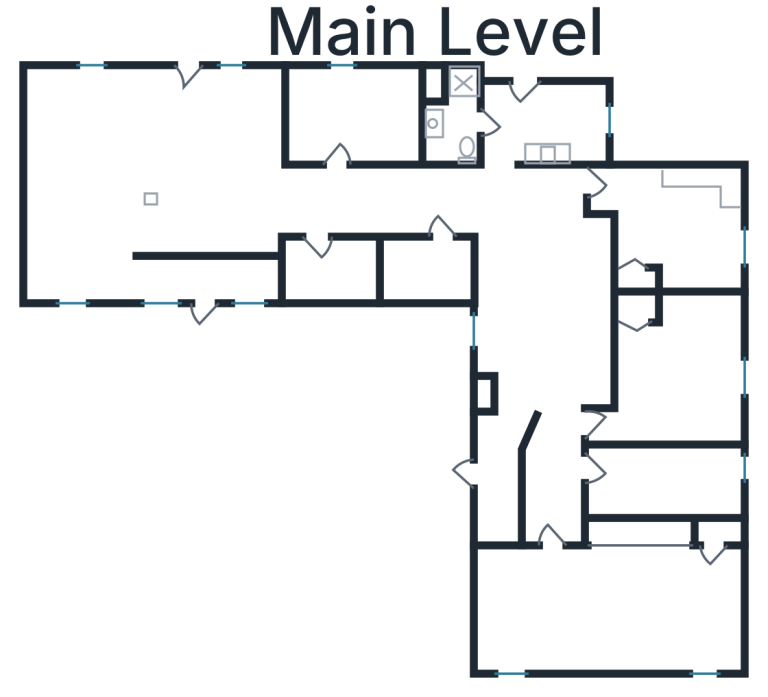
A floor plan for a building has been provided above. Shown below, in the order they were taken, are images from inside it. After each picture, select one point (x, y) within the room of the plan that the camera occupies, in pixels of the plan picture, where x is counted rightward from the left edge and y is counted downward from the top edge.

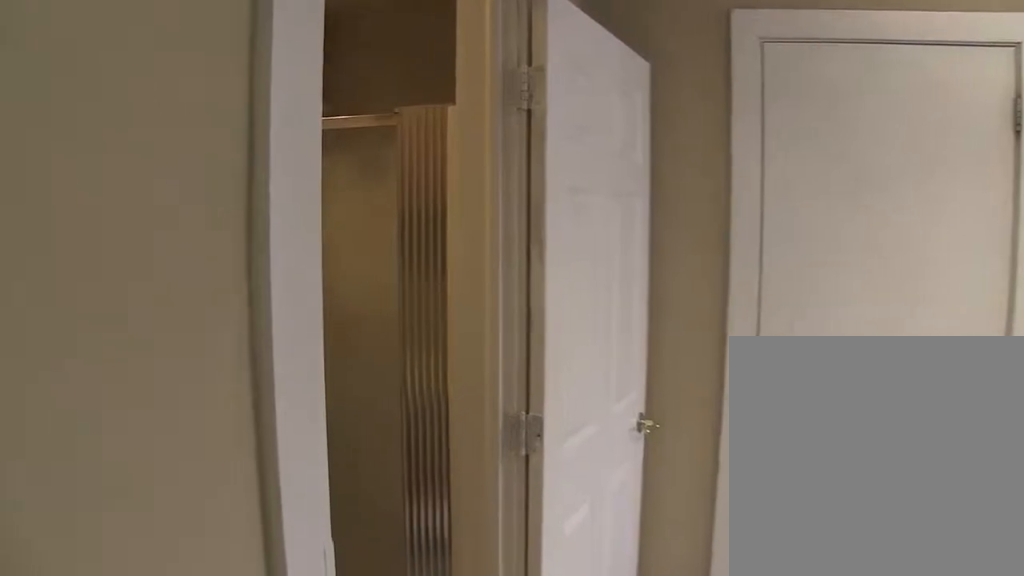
(545, 122)
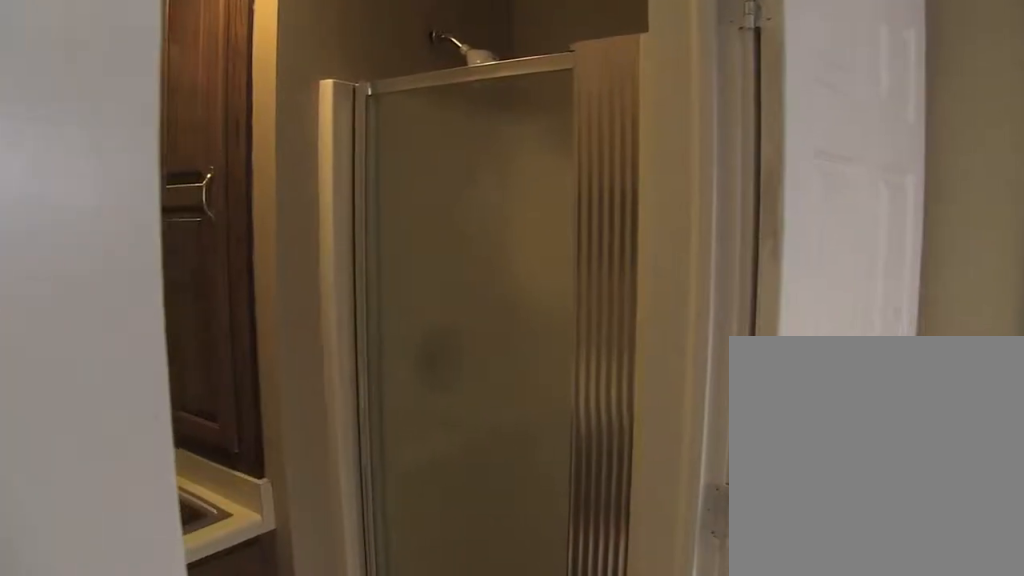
(452, 120)
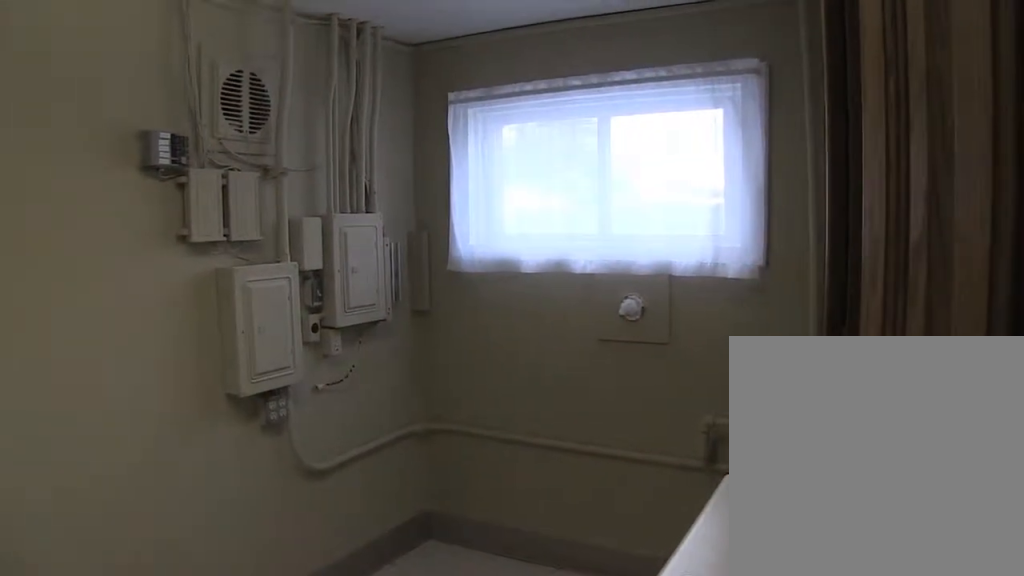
(544, 122)
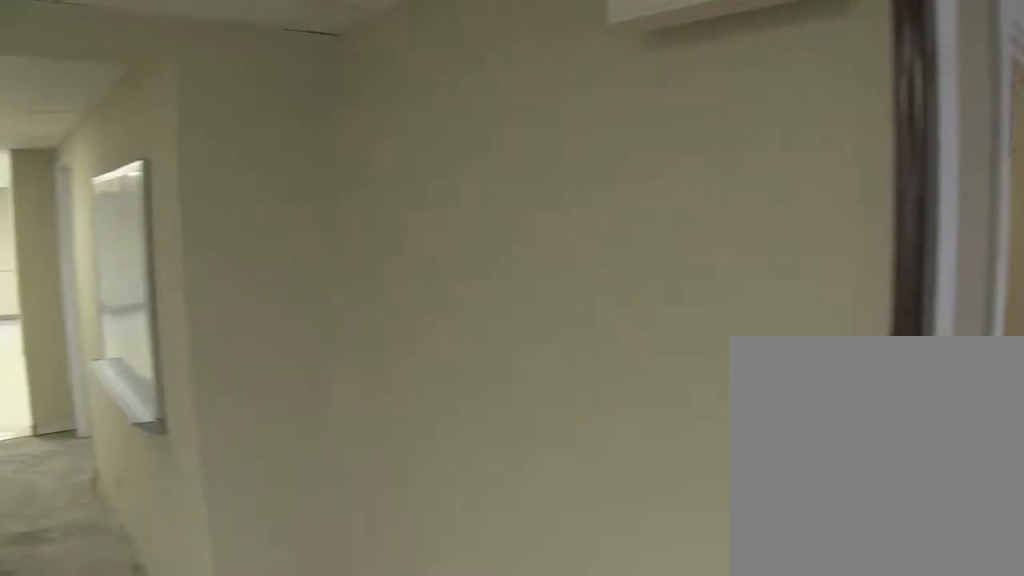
(379, 200)
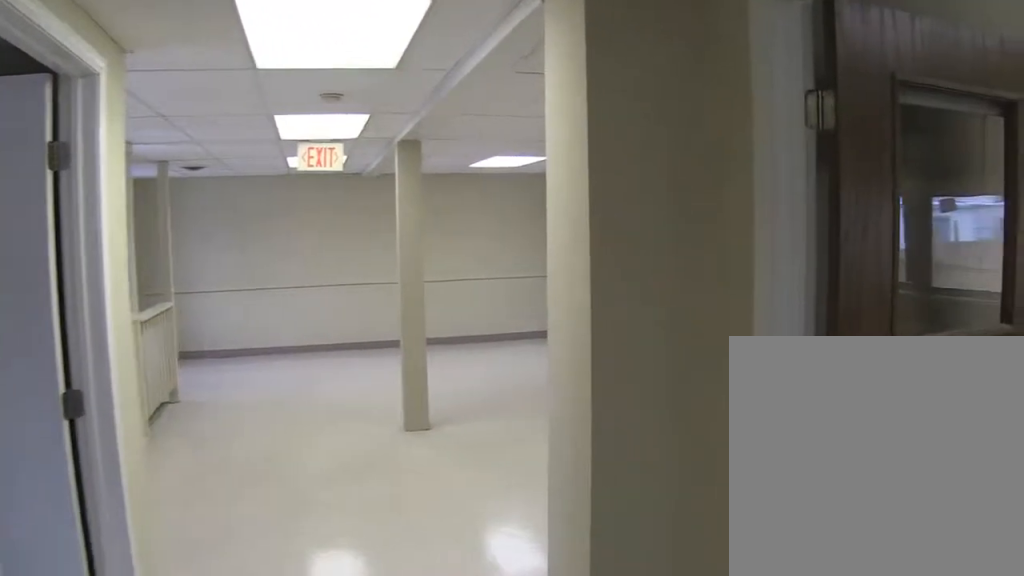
(379, 200)
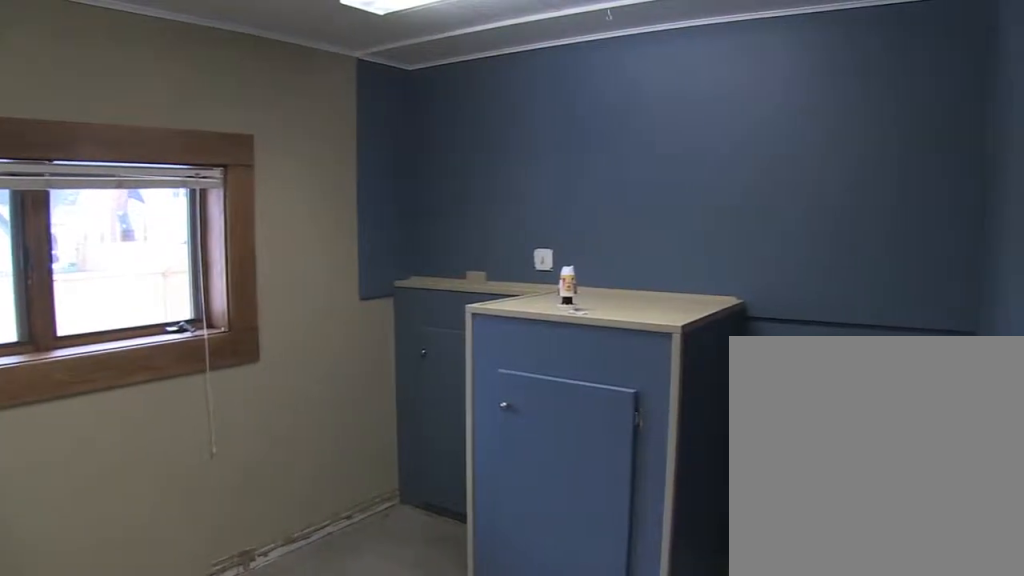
(354, 115)
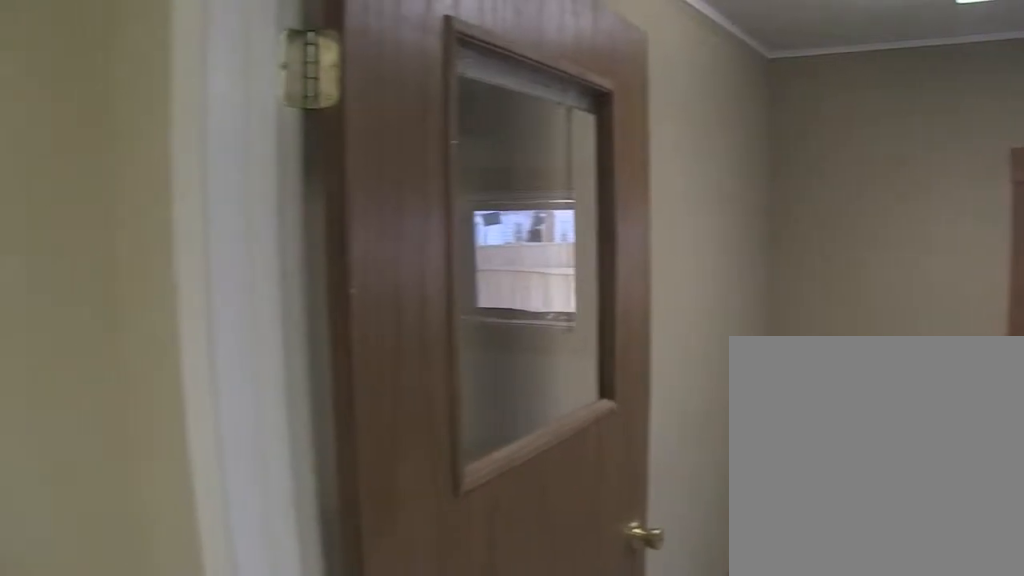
(354, 115)
